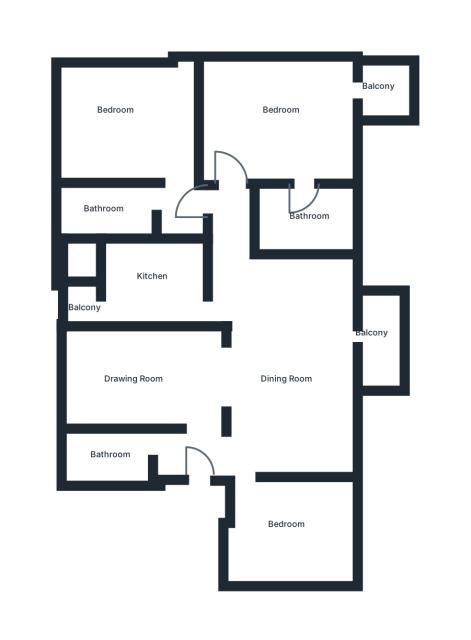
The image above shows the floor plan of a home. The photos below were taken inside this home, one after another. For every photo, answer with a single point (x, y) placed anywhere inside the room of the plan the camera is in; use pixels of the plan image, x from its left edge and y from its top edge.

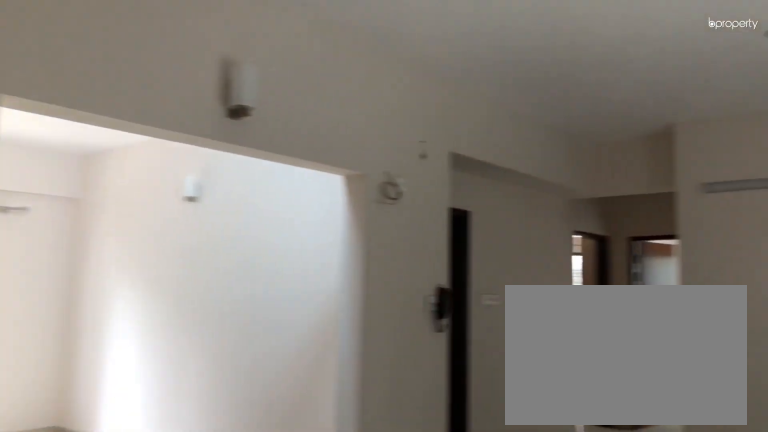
(300, 395)
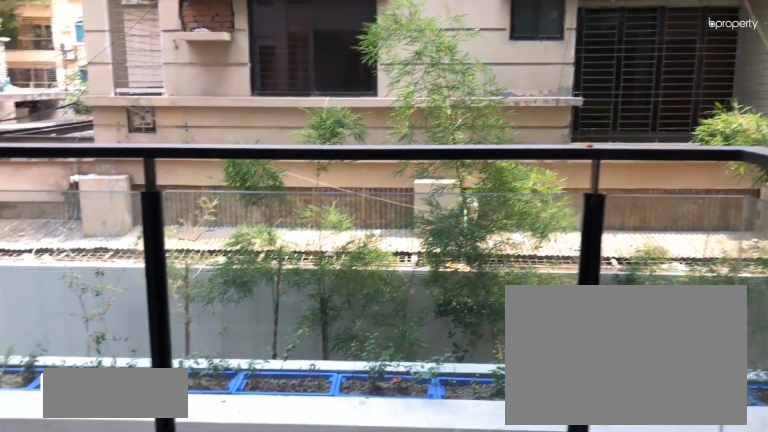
(384, 336)
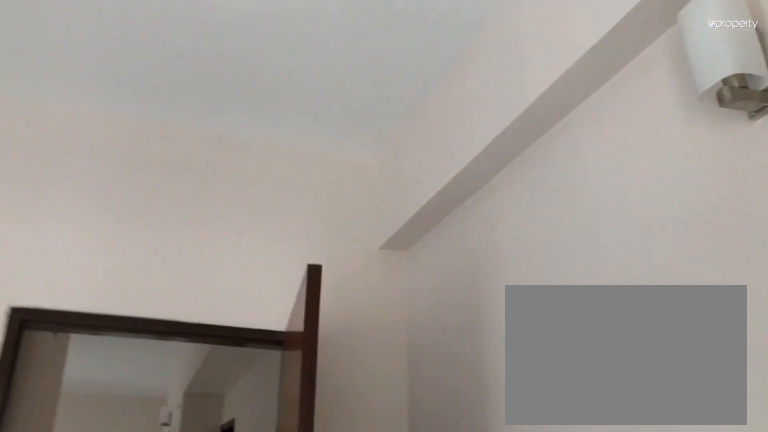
(288, 112)
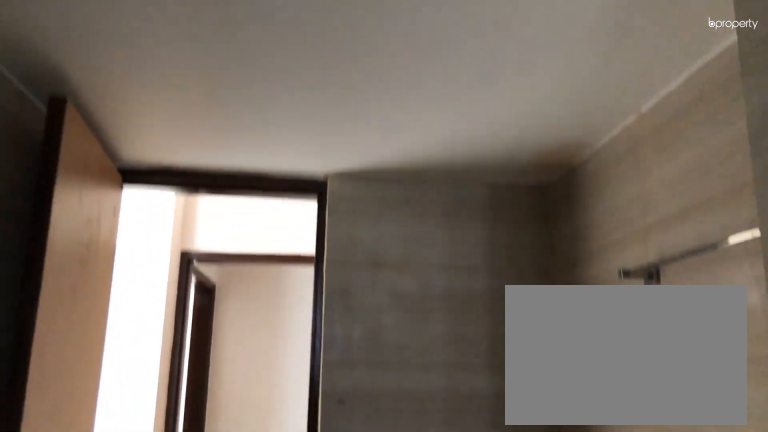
(116, 207)
